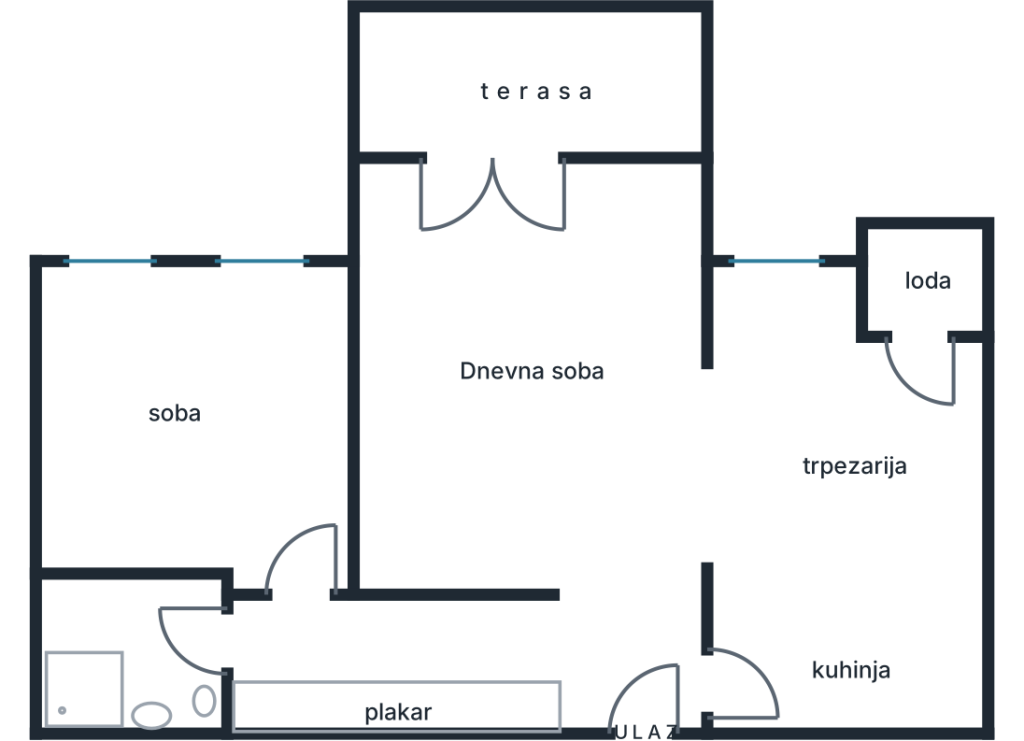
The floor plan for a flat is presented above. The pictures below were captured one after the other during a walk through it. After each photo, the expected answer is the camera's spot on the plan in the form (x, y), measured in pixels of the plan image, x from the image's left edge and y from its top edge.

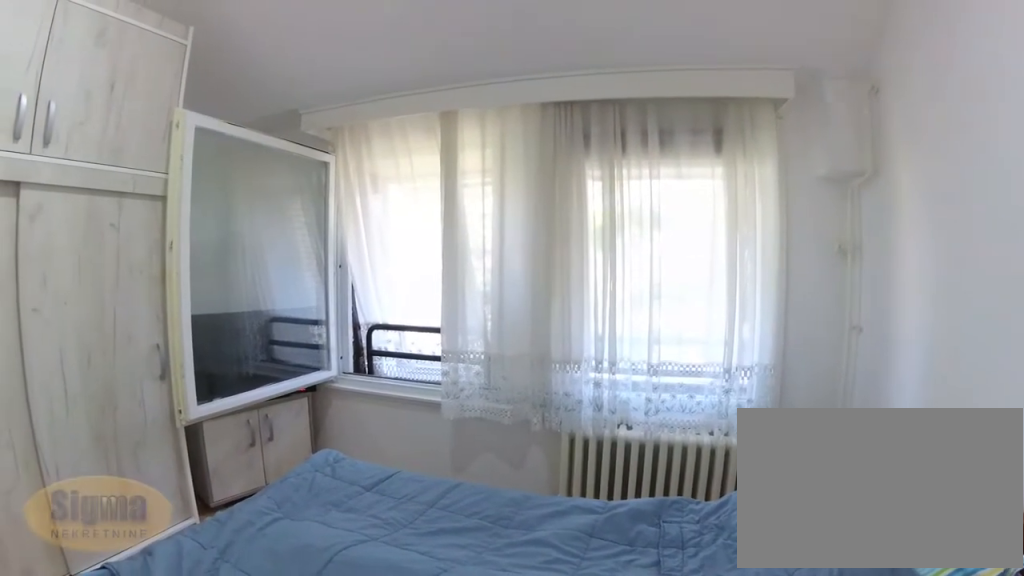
(313, 589)
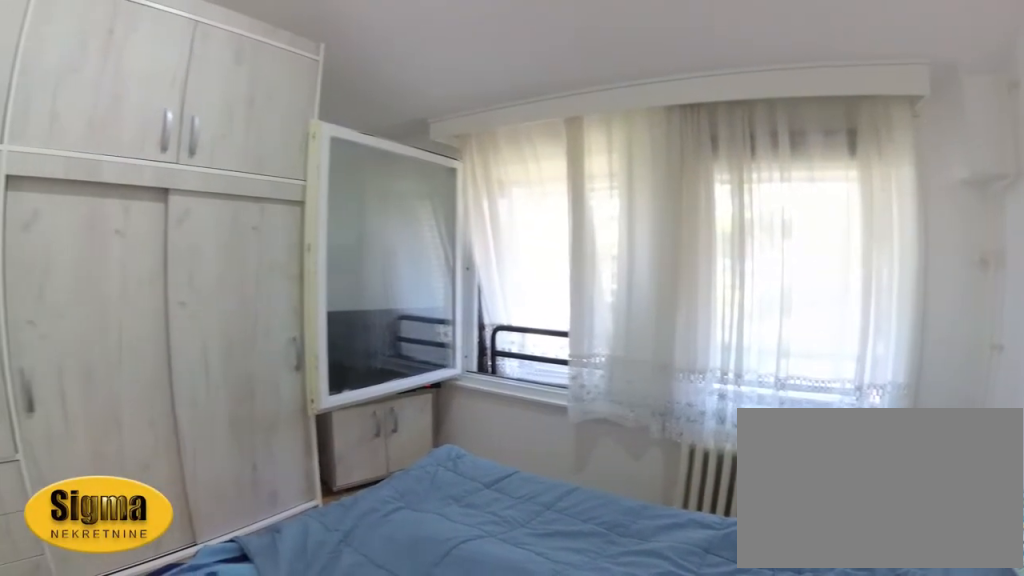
(316, 580)
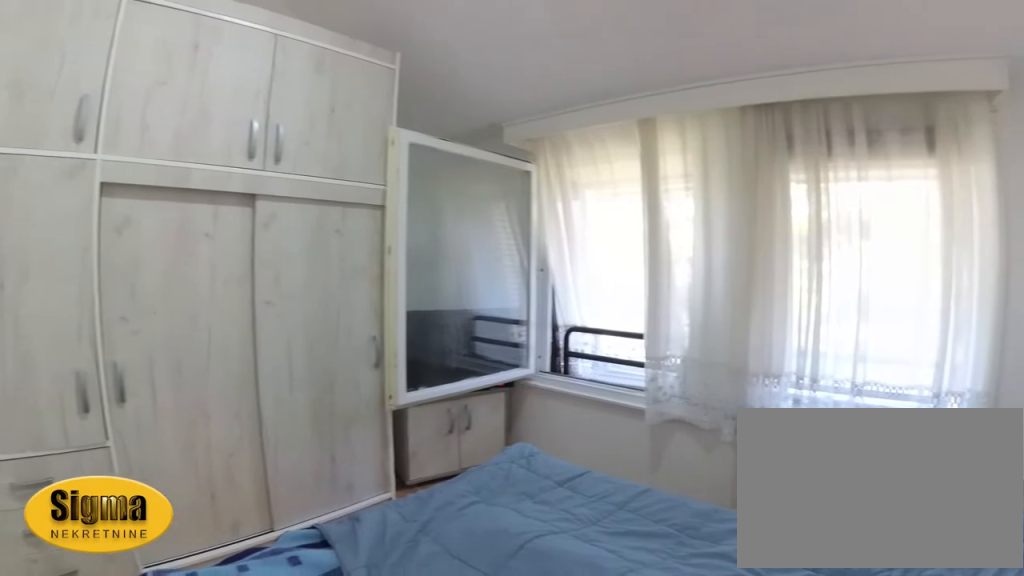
(316, 575)
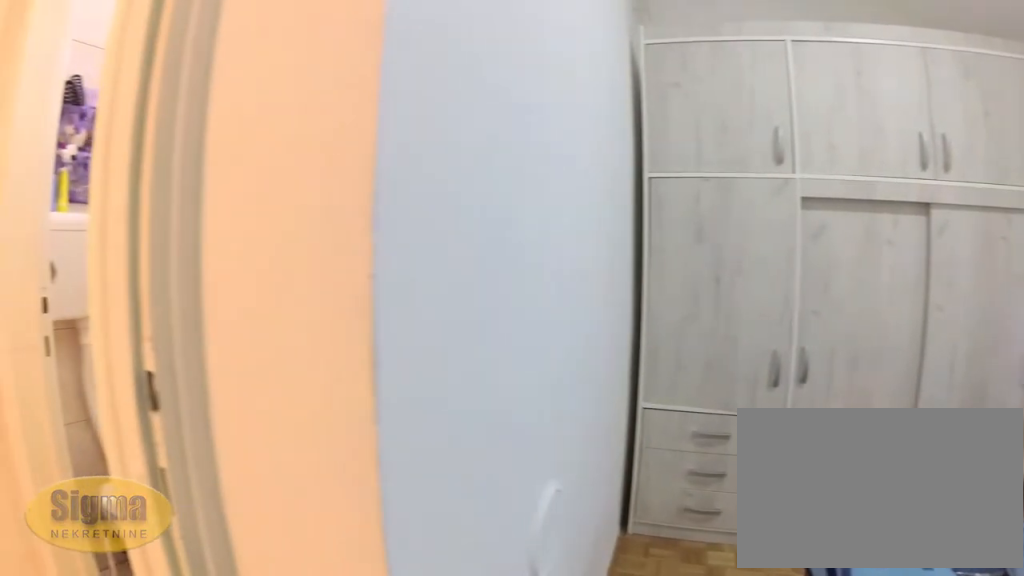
(310, 528)
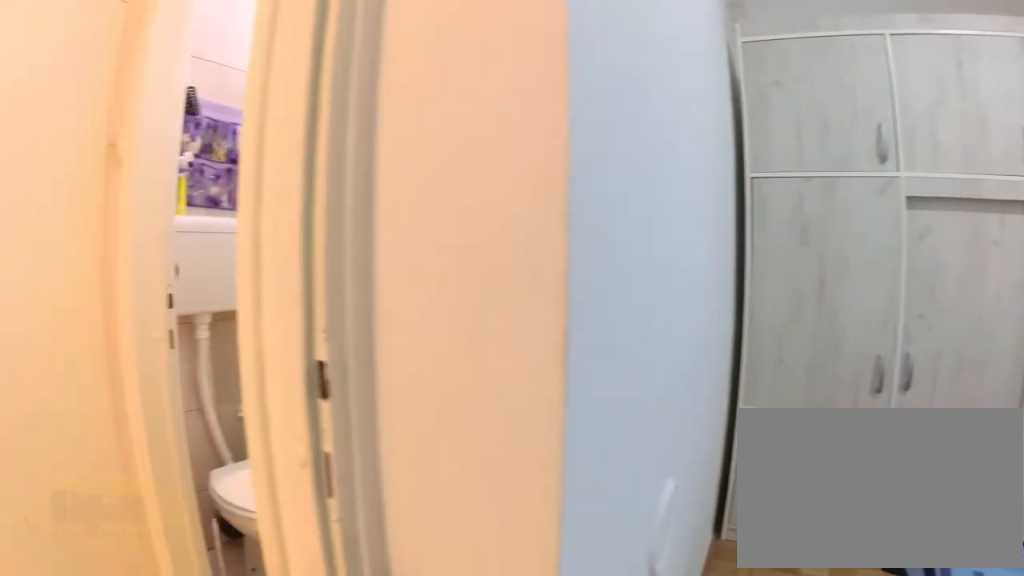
(308, 525)
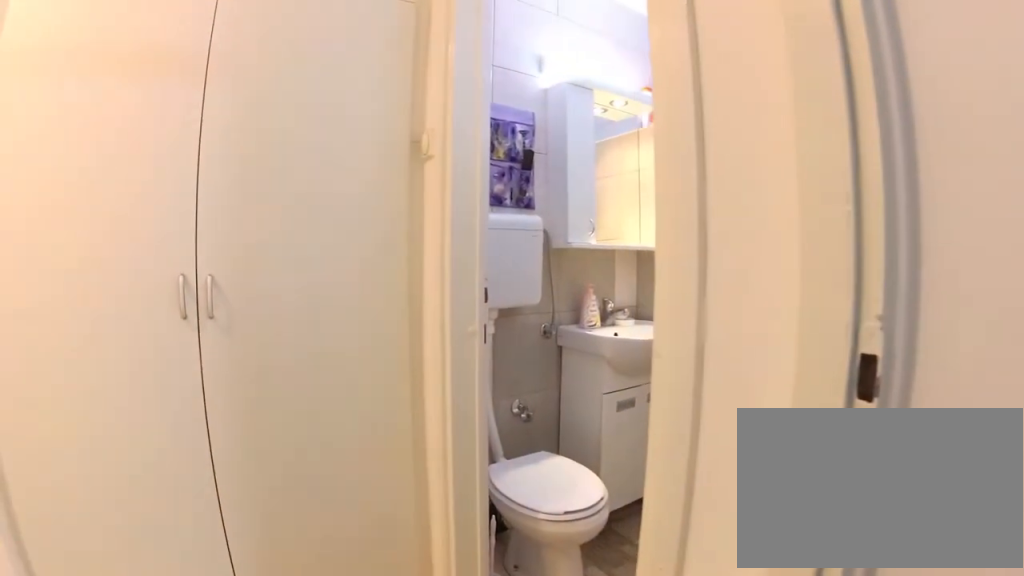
(286, 521)
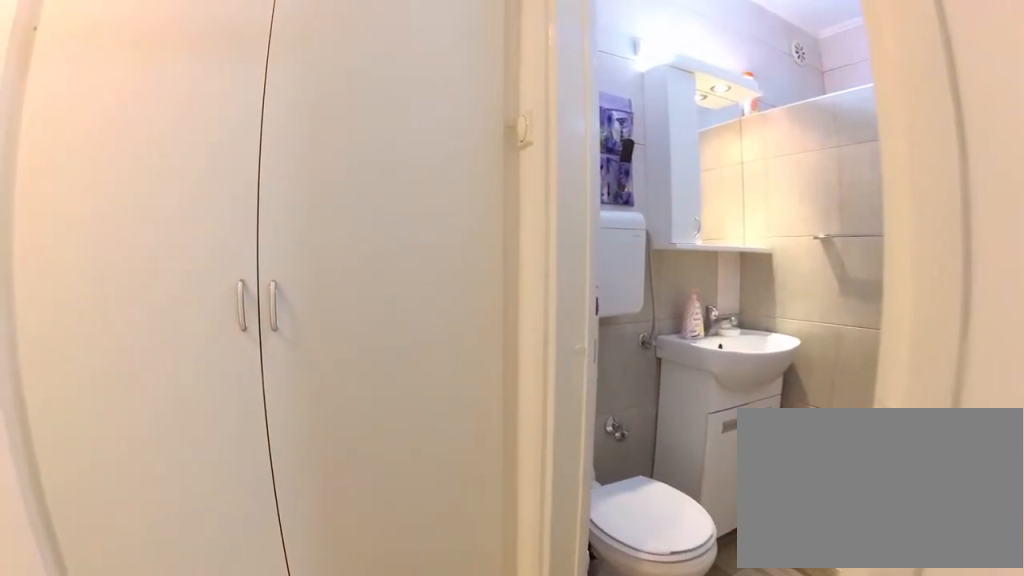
(283, 545)
